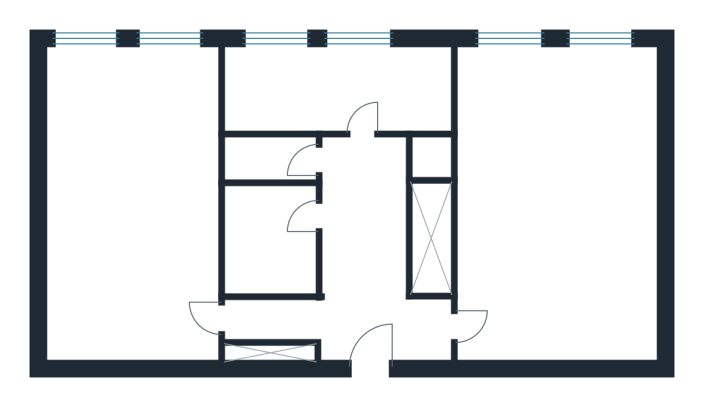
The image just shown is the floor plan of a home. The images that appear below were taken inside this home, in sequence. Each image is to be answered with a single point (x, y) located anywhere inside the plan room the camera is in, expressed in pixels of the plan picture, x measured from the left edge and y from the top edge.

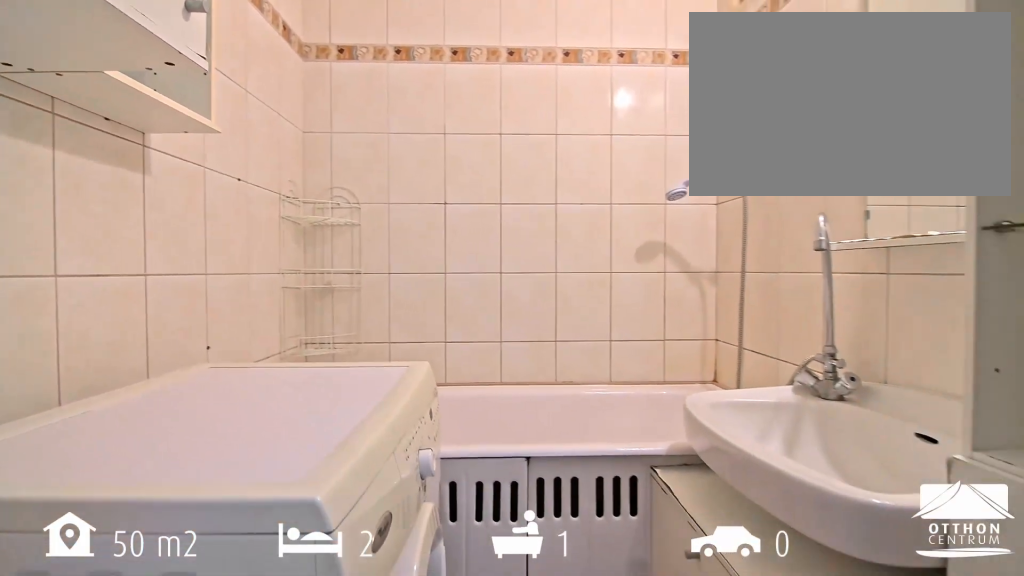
(273, 248)
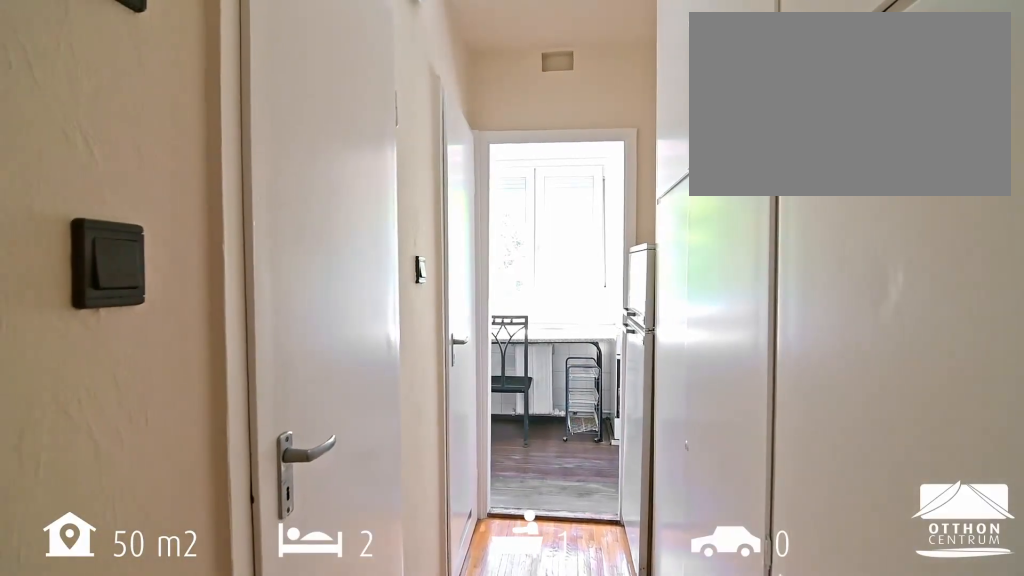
(361, 213)
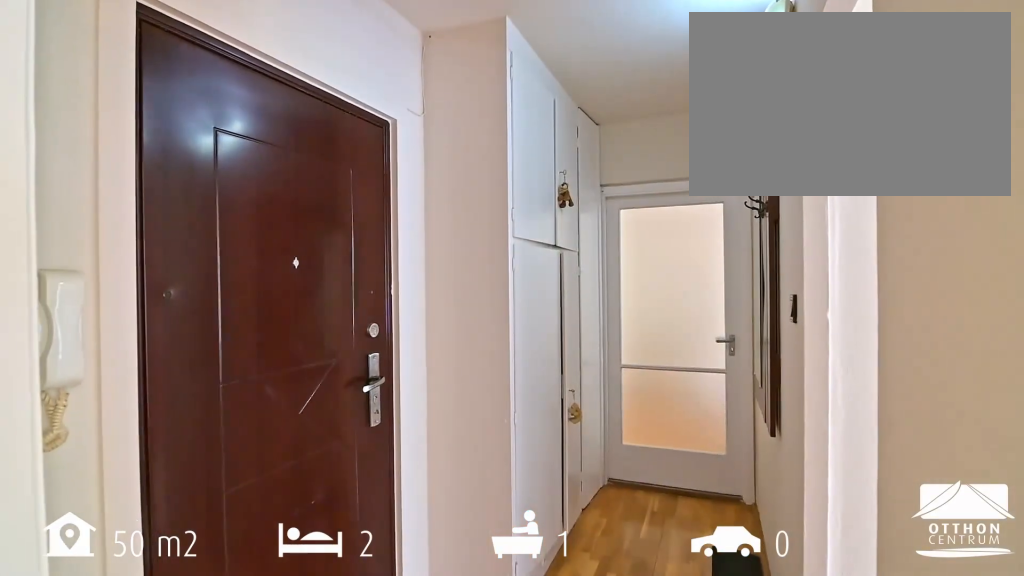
(373, 321)
